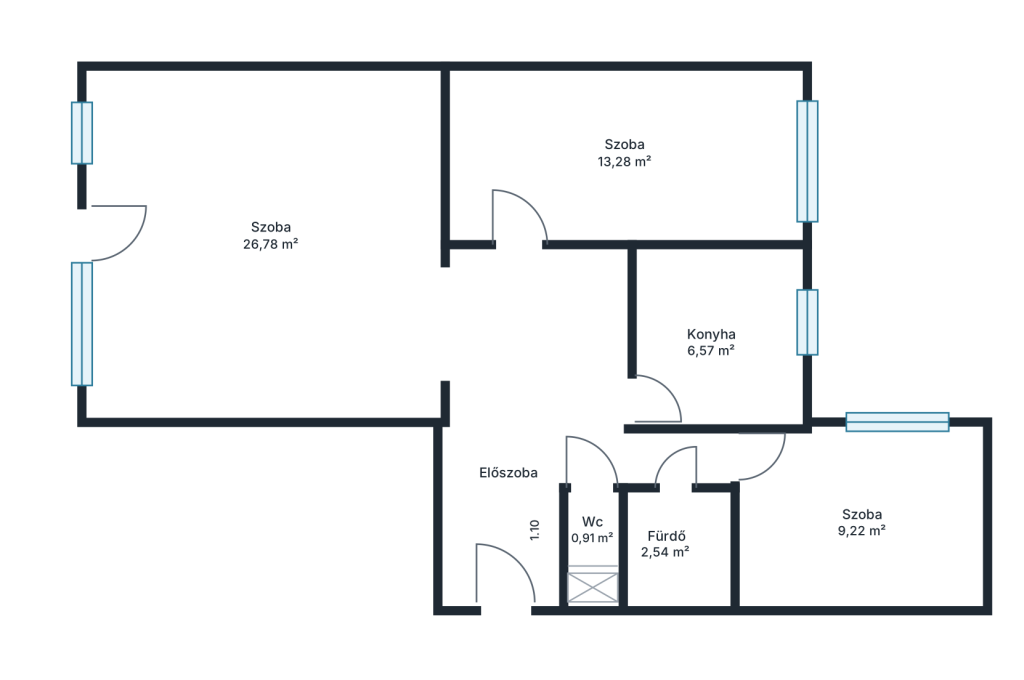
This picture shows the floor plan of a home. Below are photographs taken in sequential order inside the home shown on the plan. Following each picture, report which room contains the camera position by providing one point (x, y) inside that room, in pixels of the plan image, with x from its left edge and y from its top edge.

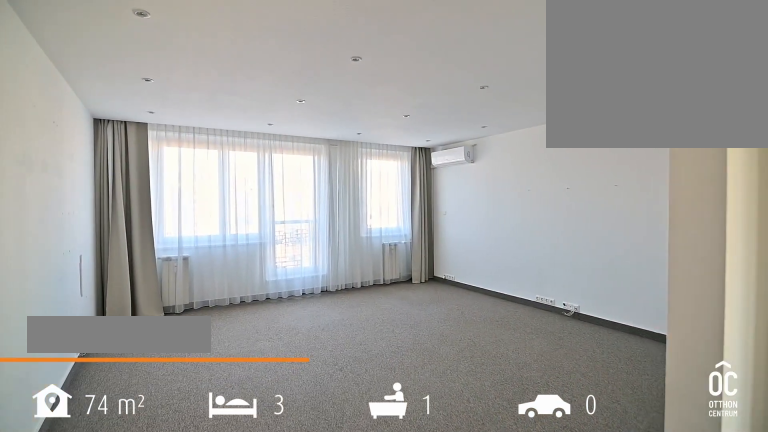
(269, 249)
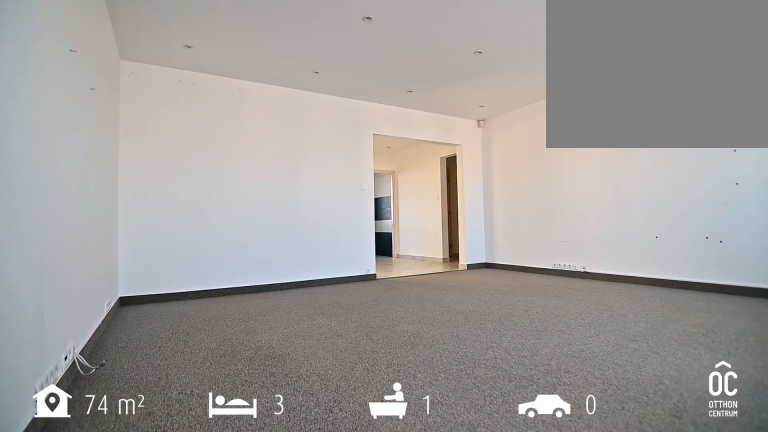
(269, 249)
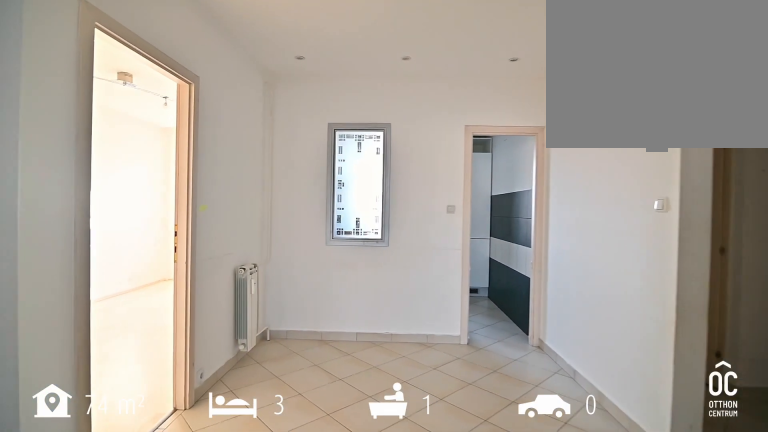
(444, 329)
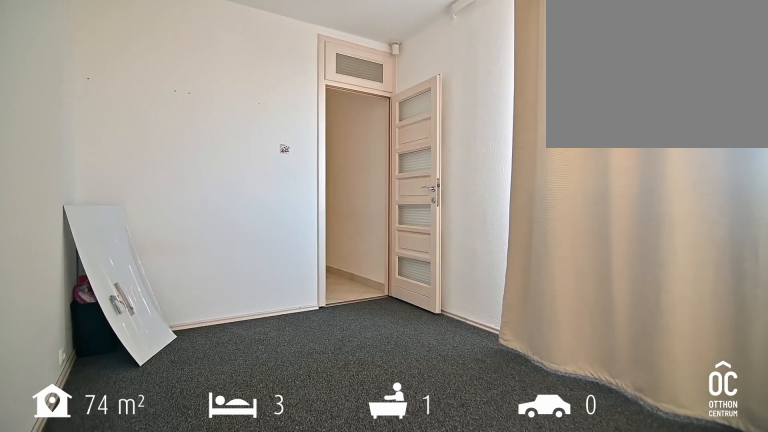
(855, 519)
